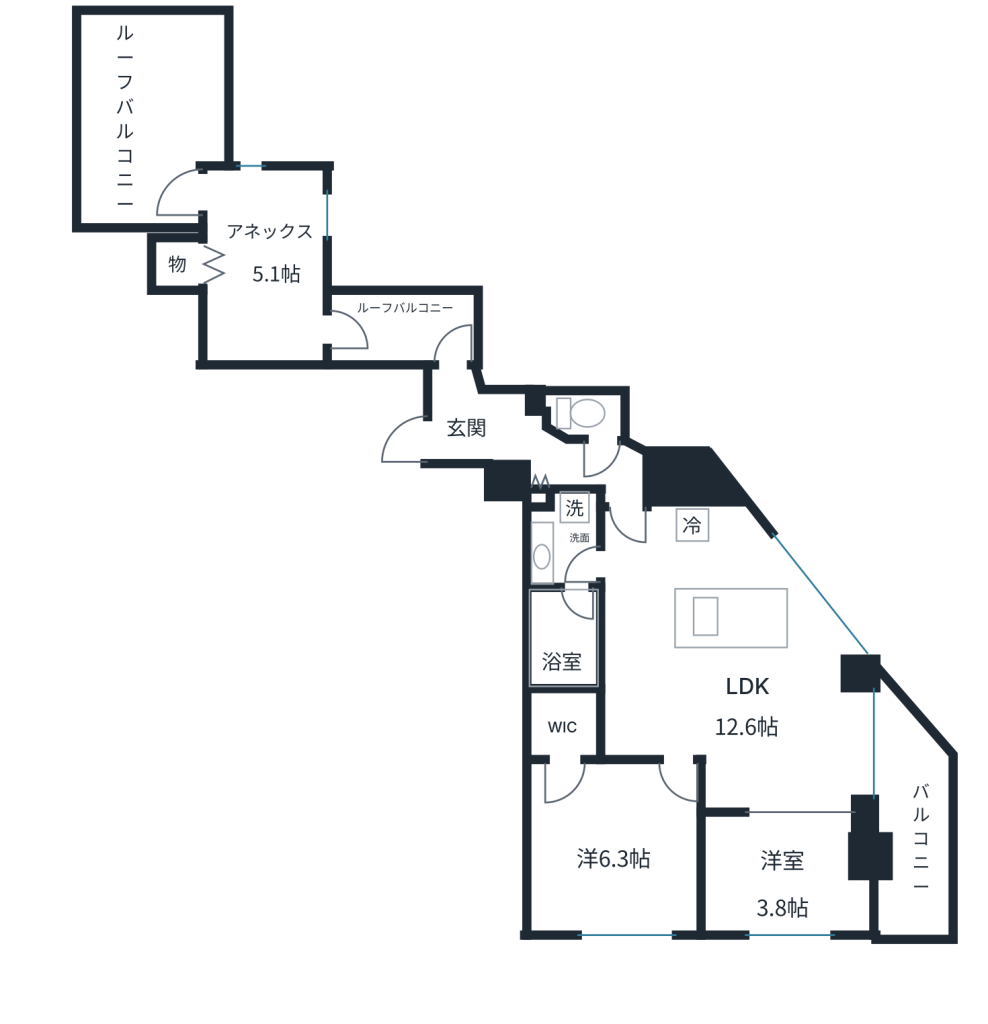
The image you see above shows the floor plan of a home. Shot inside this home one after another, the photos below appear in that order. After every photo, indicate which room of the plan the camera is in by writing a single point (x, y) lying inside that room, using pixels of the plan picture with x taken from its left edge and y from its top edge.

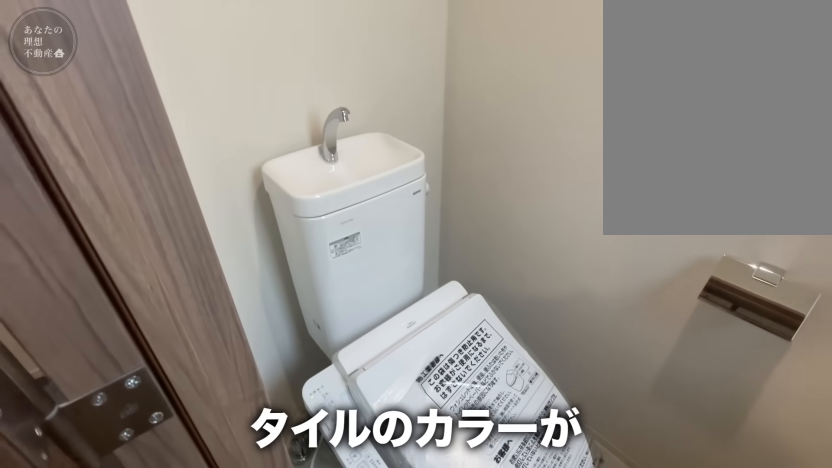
(534, 458)
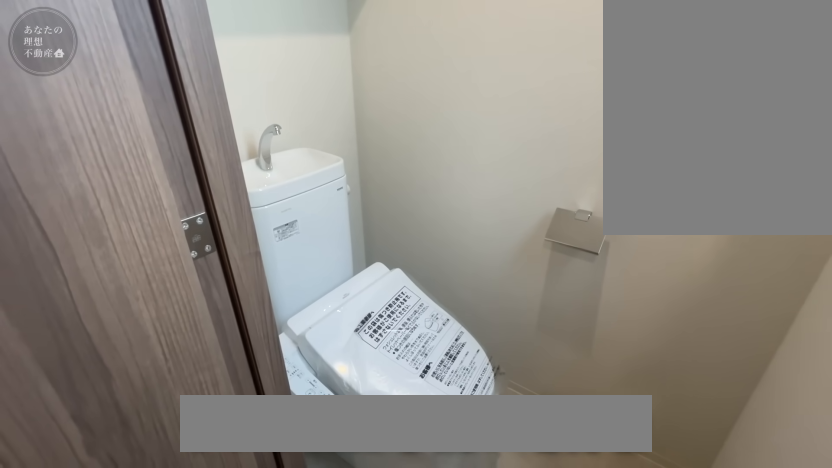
(534, 458)
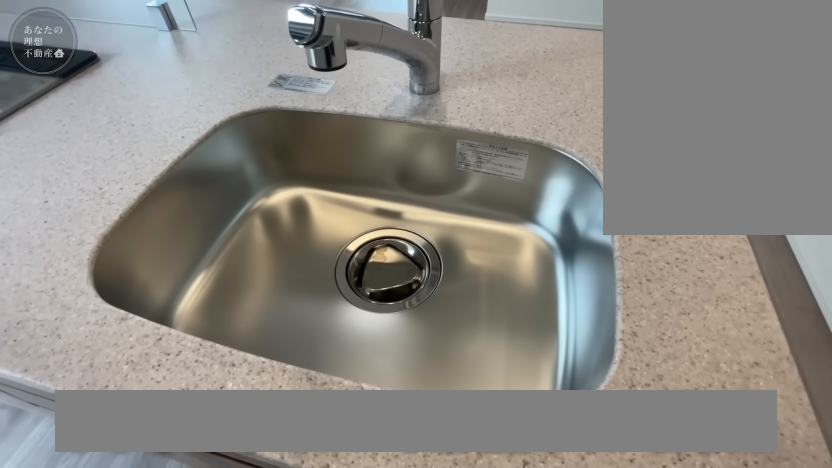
(723, 542)
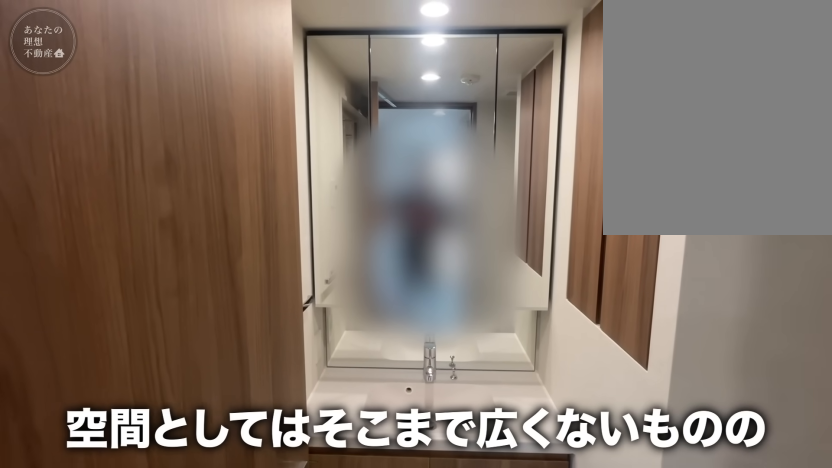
(572, 543)
